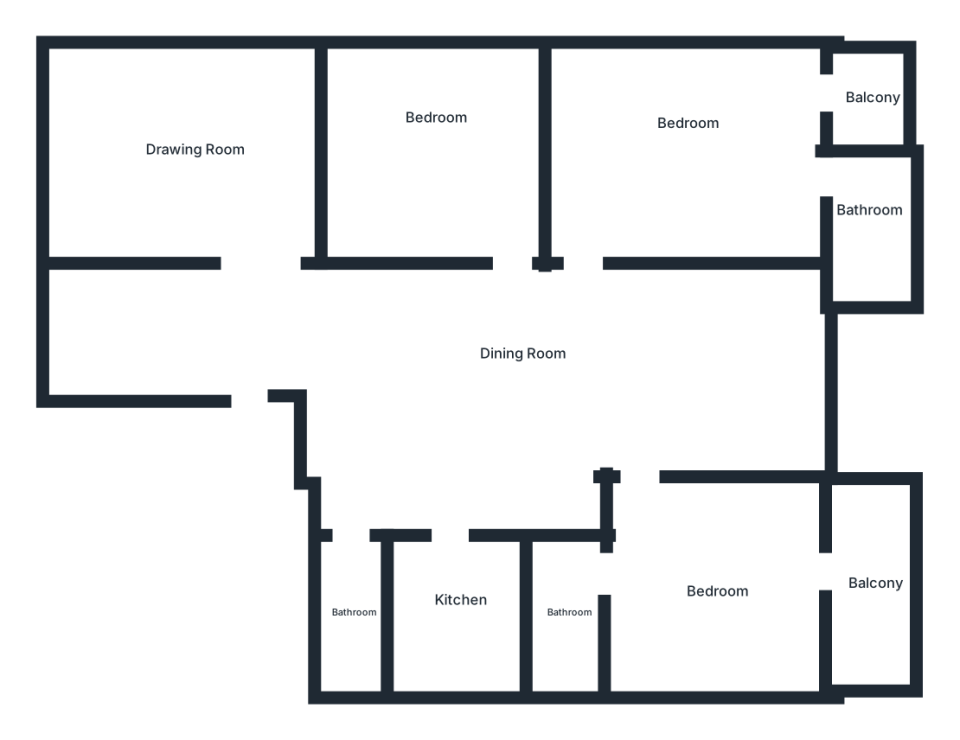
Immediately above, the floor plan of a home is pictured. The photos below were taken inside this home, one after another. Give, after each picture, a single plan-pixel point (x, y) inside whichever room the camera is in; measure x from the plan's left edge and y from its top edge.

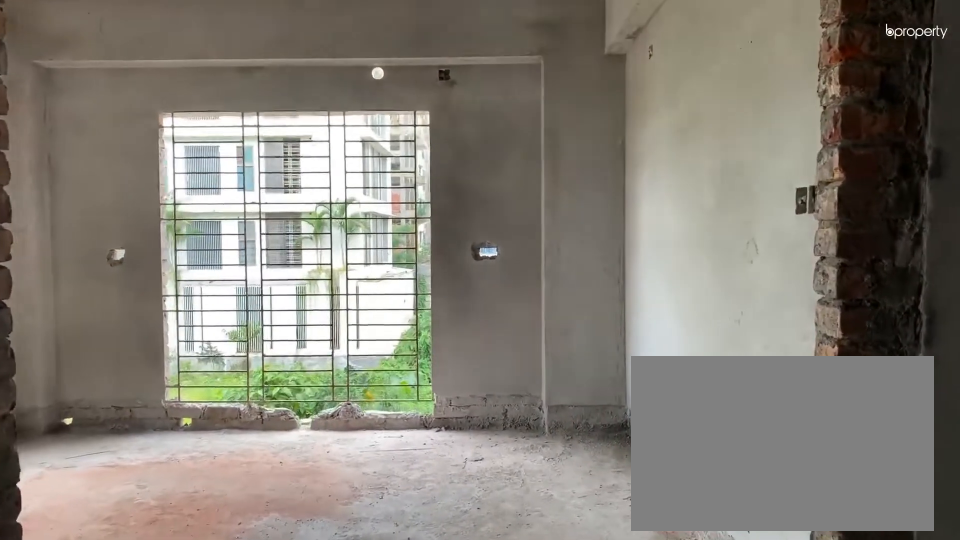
(246, 311)
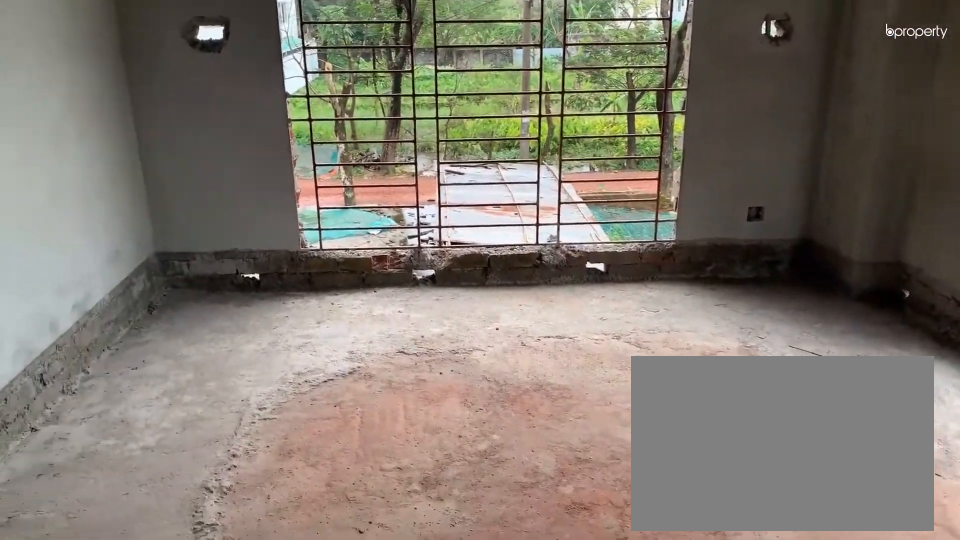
(207, 139)
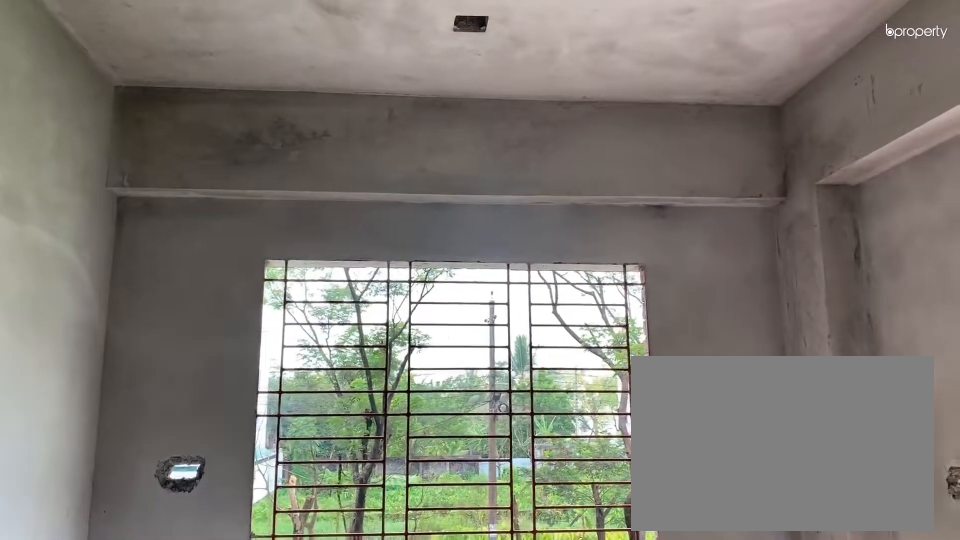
(202, 136)
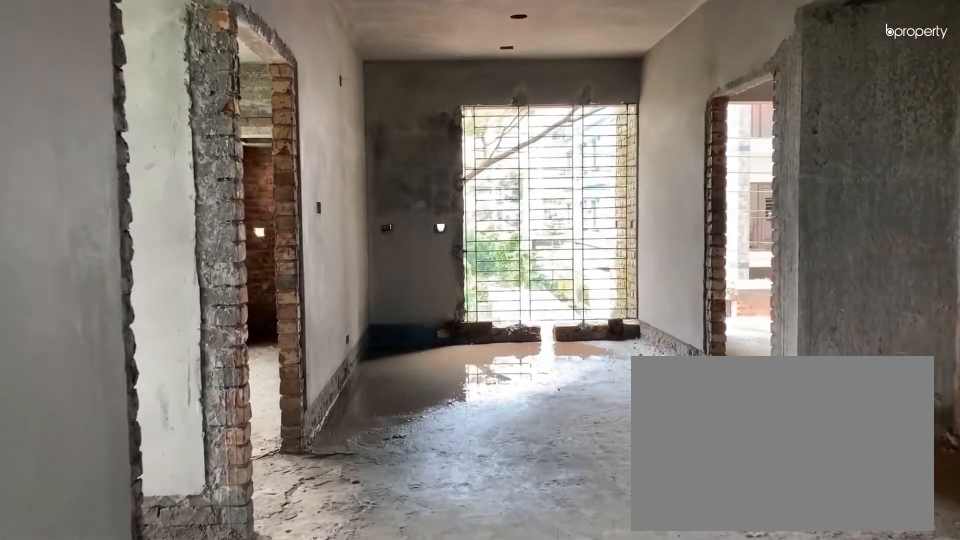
(329, 345)
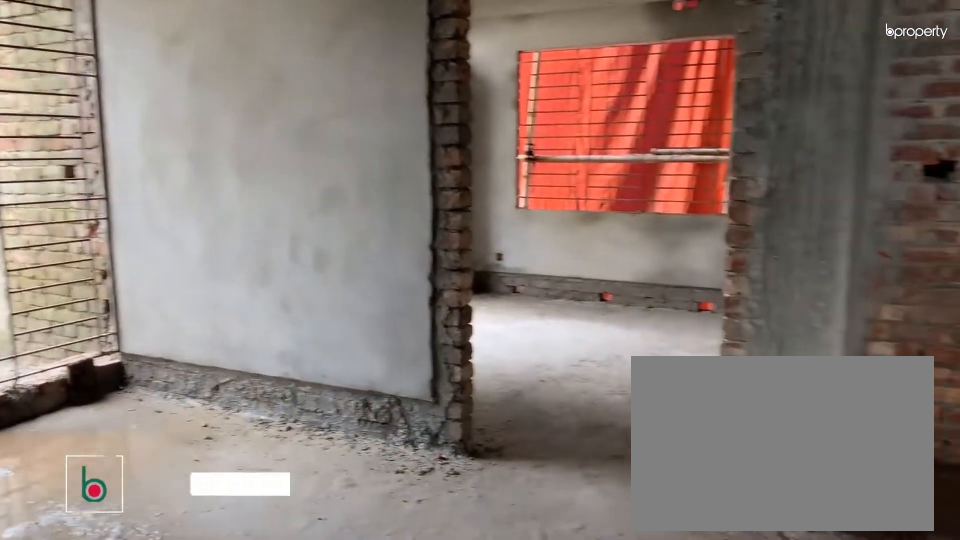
(548, 395)
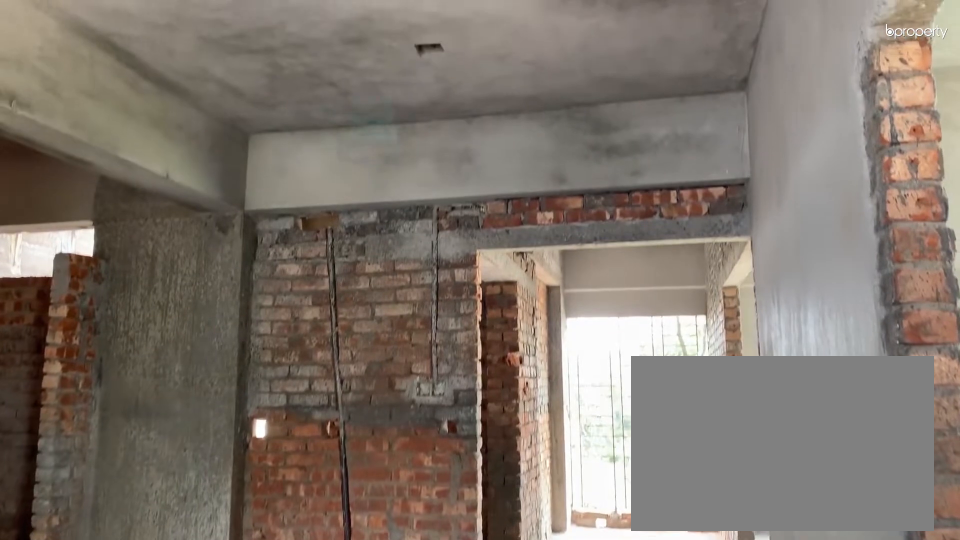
(548, 395)
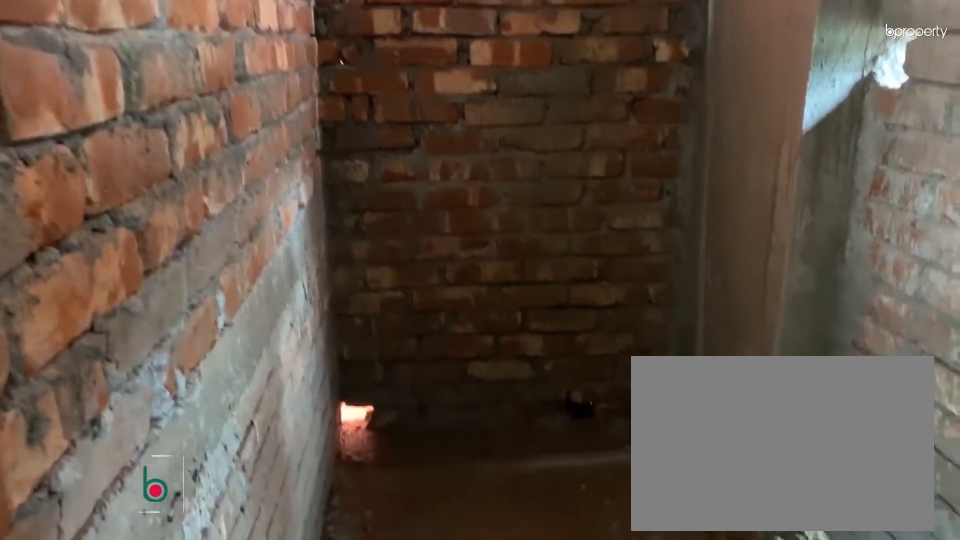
(354, 623)
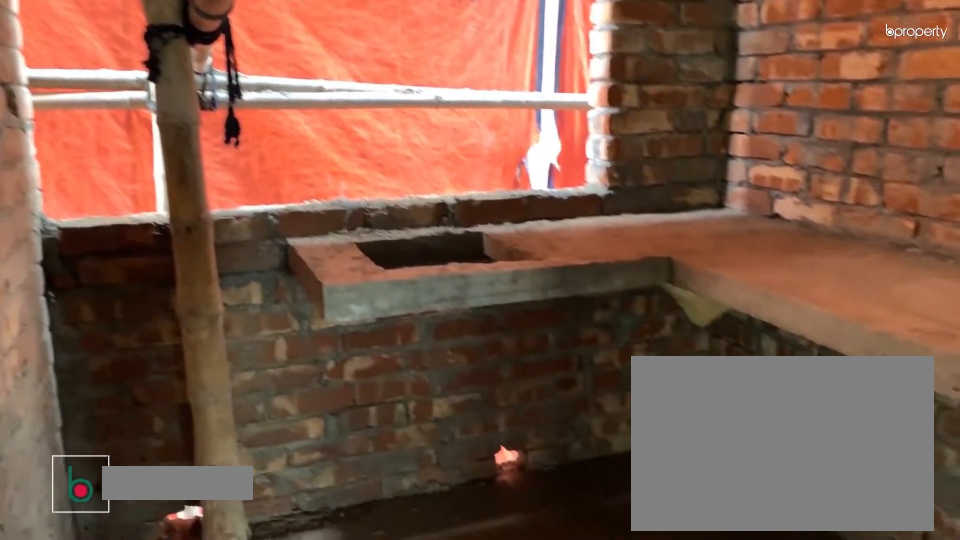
(468, 613)
